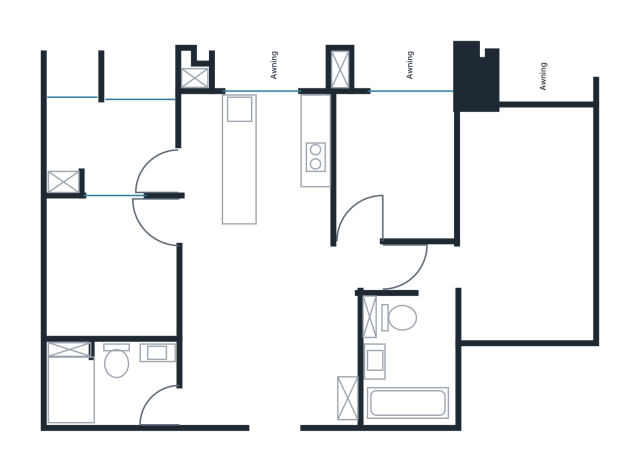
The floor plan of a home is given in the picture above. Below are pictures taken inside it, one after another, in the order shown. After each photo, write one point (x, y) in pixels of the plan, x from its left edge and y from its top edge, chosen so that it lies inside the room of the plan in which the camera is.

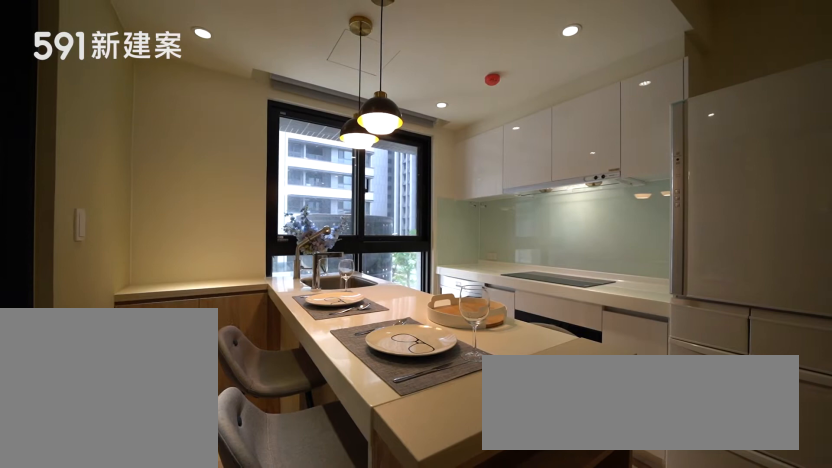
(226, 167)
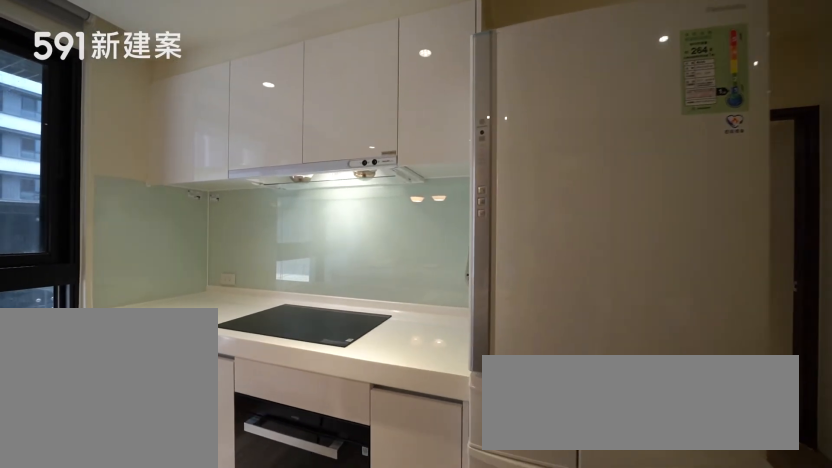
(300, 157)
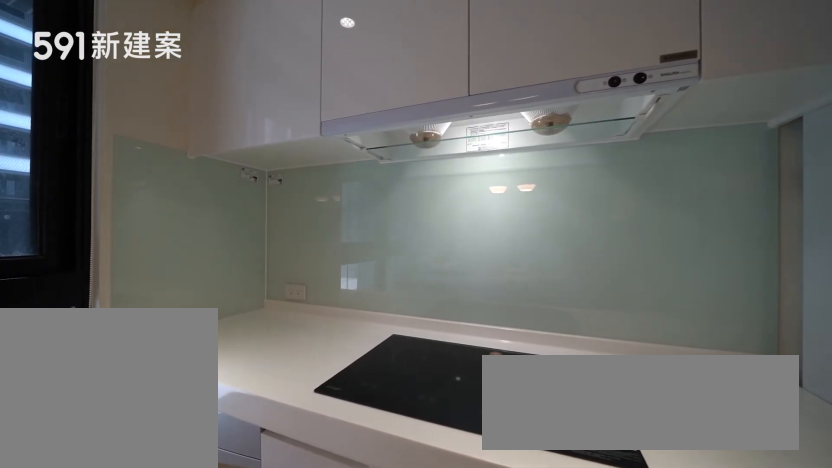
(300, 157)
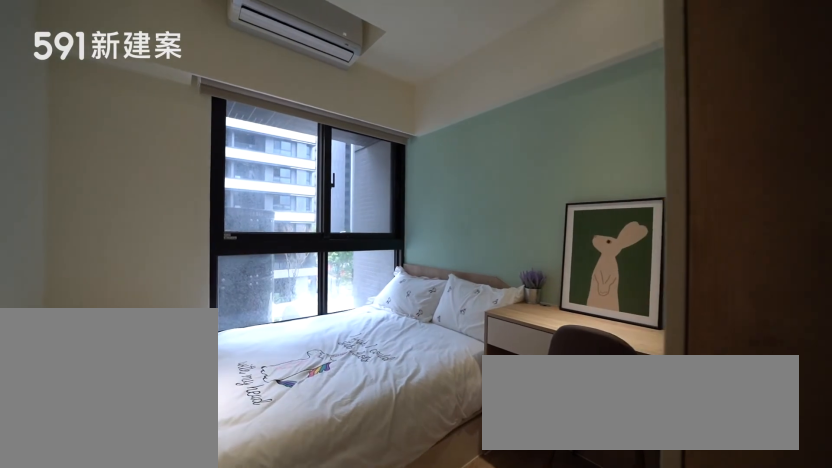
(399, 166)
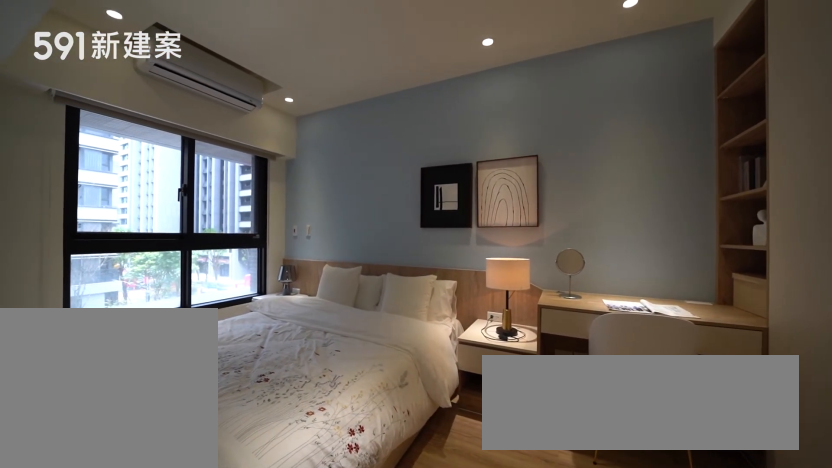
(514, 226)
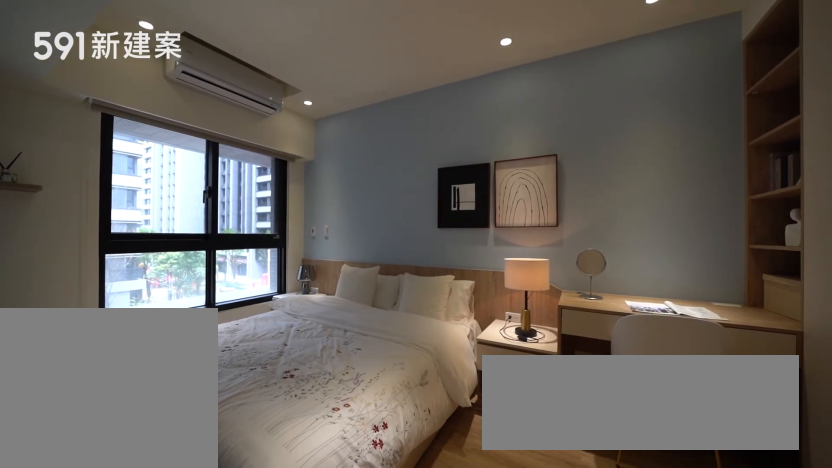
(514, 226)
